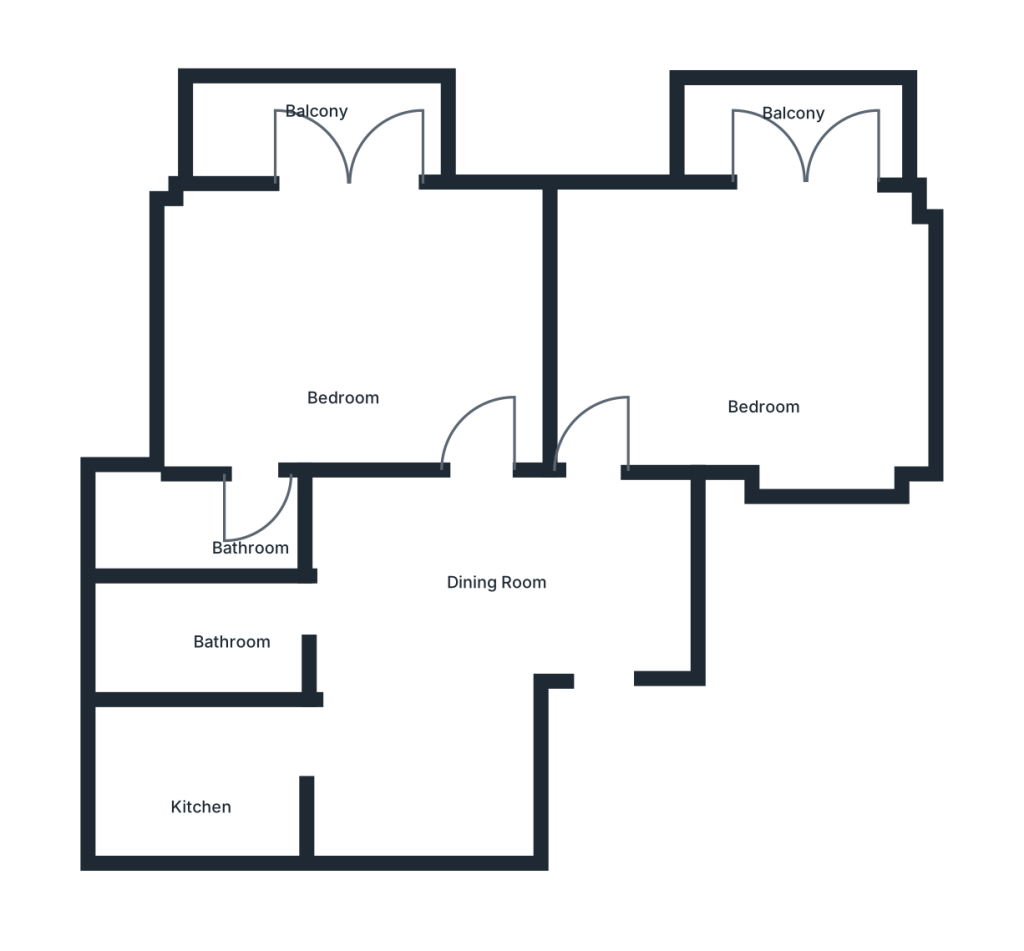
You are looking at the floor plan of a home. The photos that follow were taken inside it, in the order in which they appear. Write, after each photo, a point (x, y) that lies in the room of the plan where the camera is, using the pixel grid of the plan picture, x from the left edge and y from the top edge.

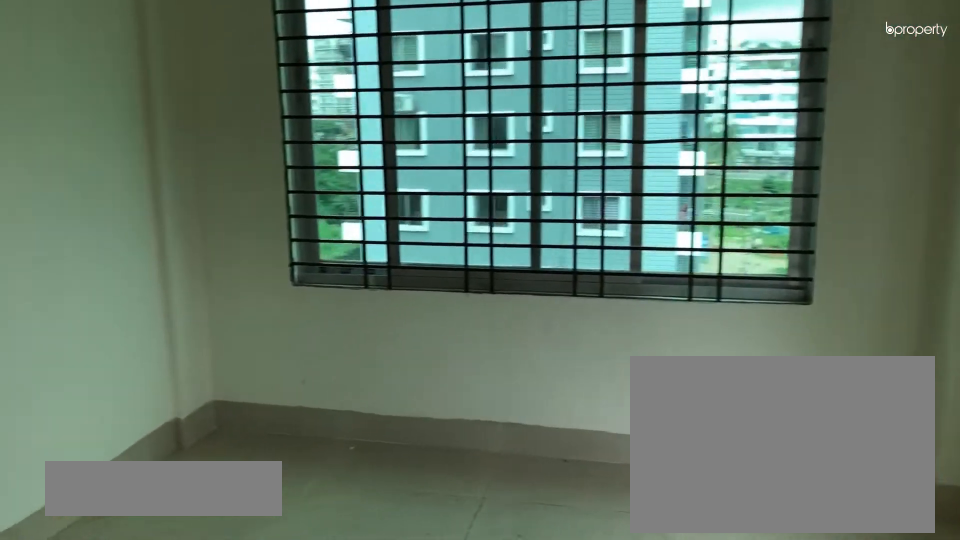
(348, 324)
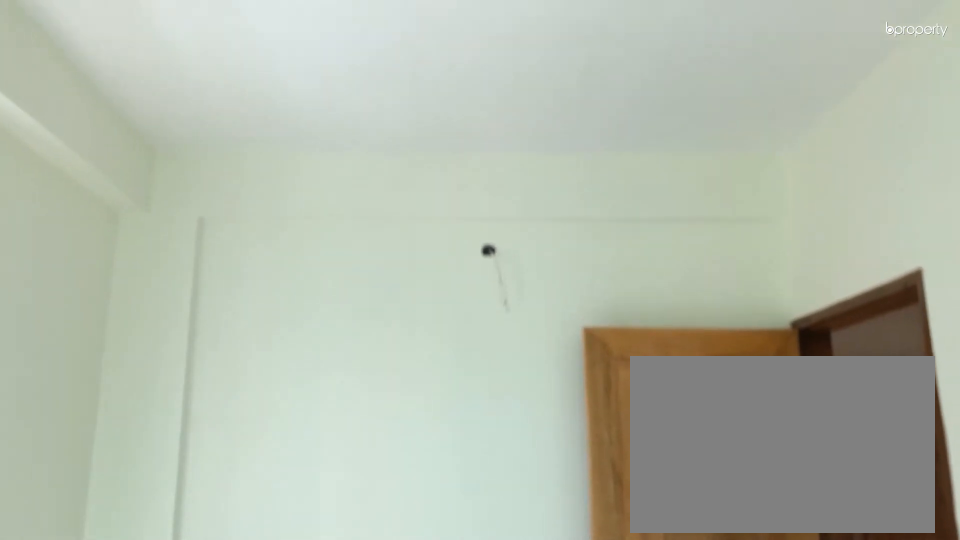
(348, 324)
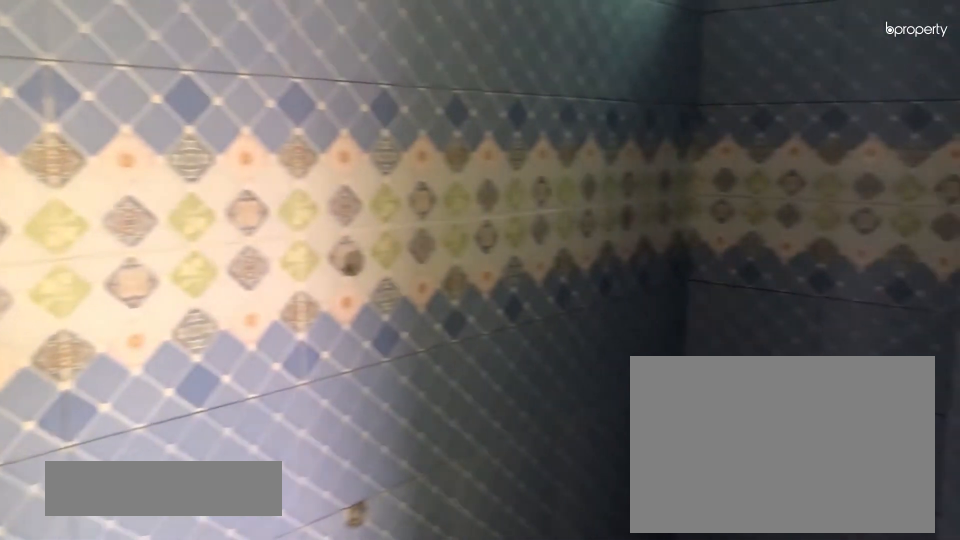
(204, 533)
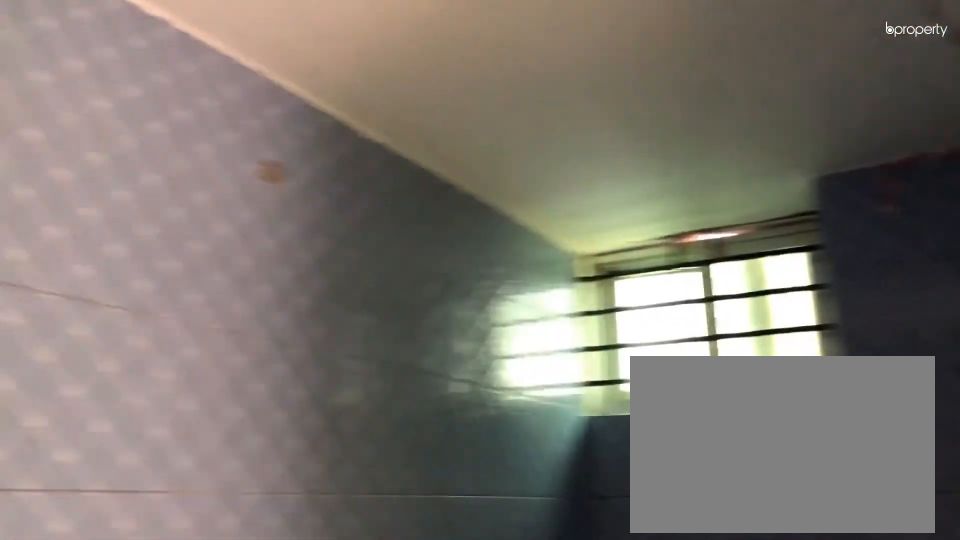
(204, 533)
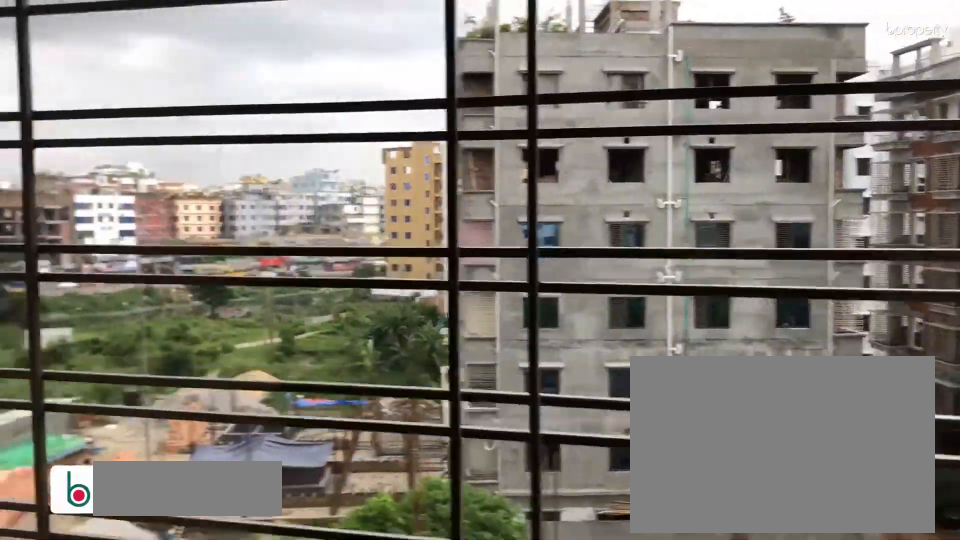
(312, 130)
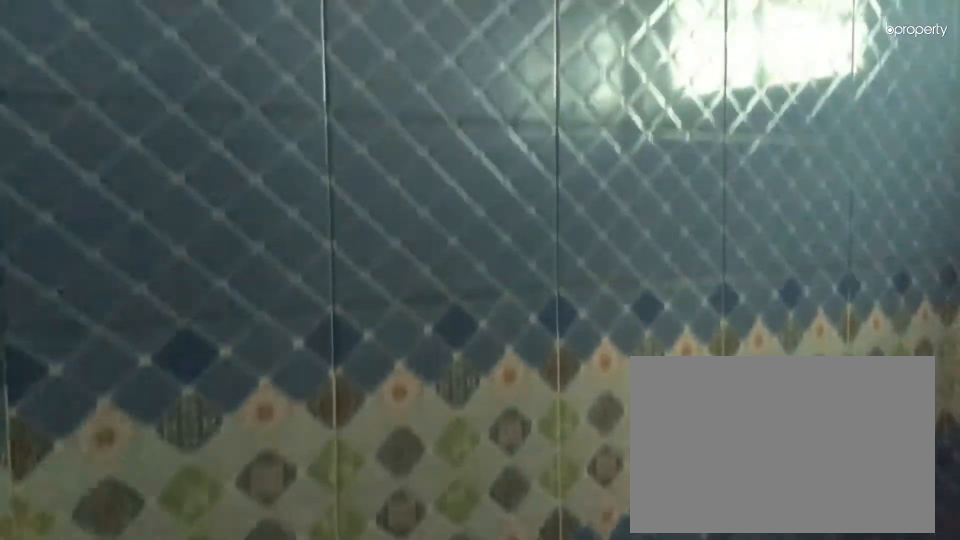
(223, 629)
